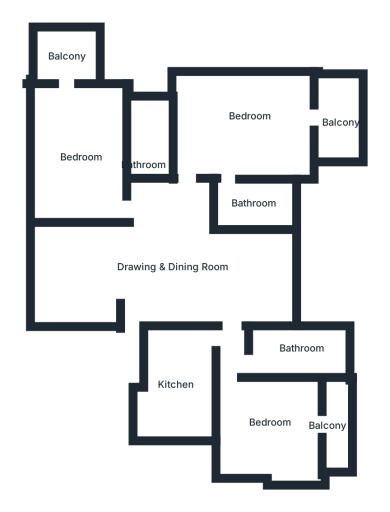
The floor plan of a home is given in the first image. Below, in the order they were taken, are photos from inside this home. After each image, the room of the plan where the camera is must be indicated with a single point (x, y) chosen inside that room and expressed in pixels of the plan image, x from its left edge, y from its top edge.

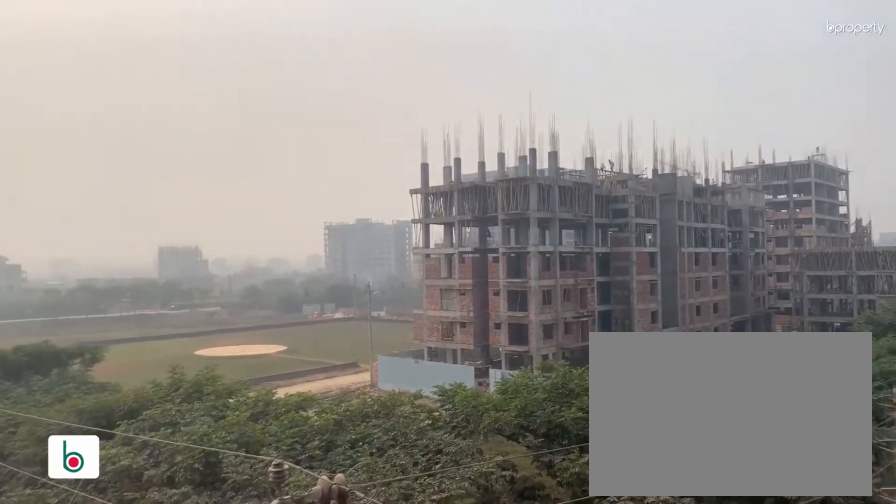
(341, 121)
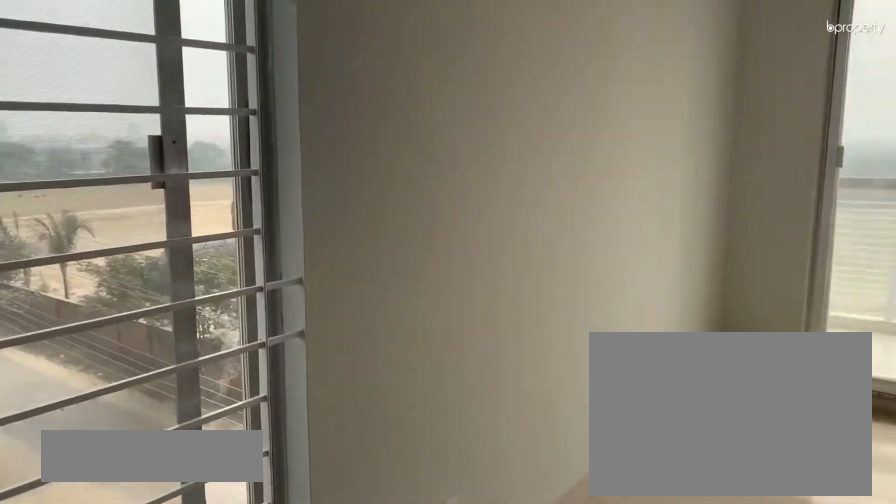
(83, 146)
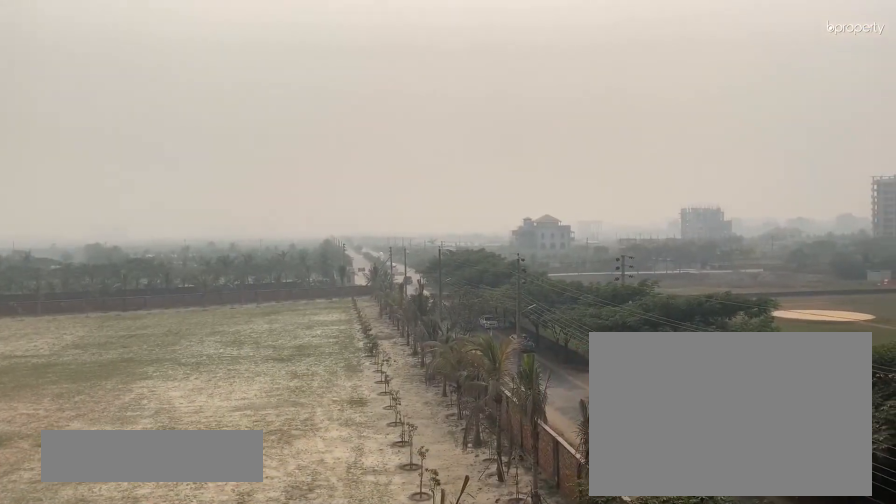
(69, 56)
